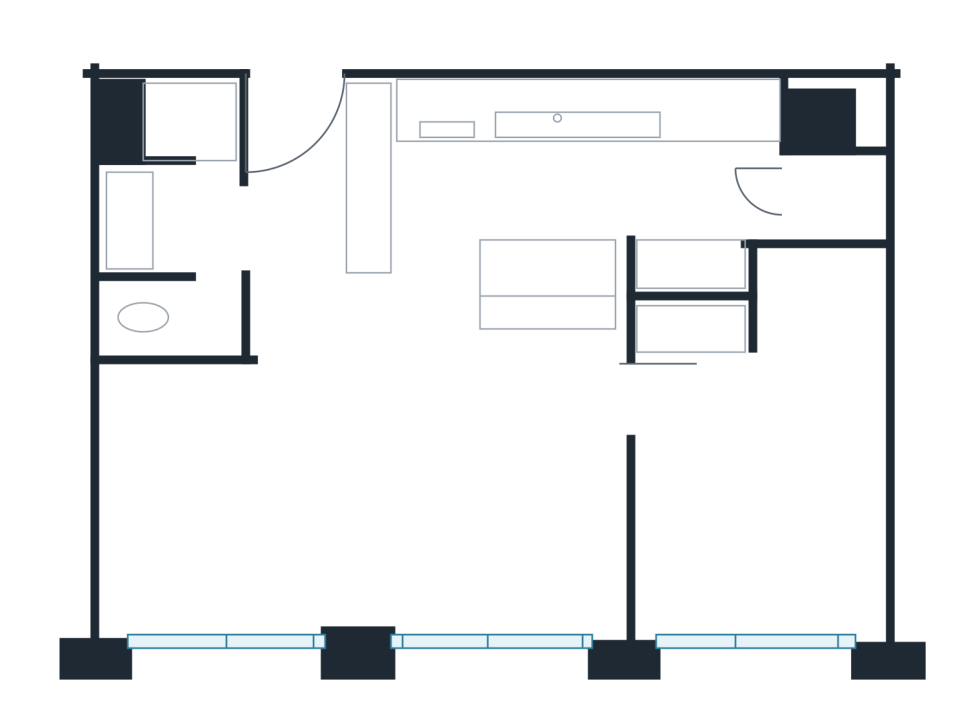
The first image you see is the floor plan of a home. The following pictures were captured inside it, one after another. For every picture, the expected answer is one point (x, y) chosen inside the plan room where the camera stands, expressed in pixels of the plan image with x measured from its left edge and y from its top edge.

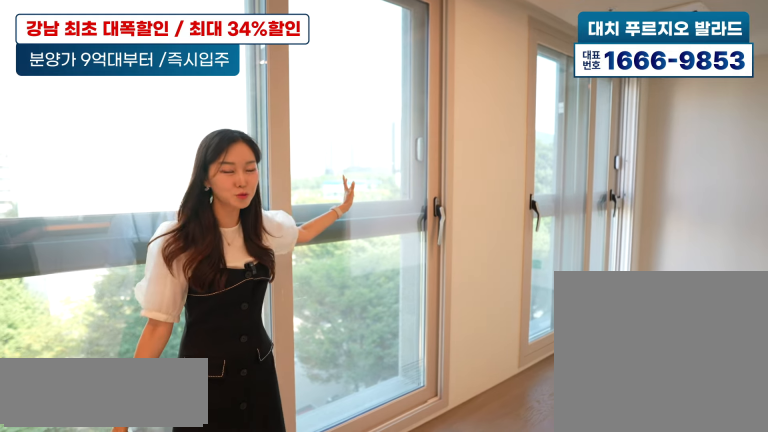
(325, 462)
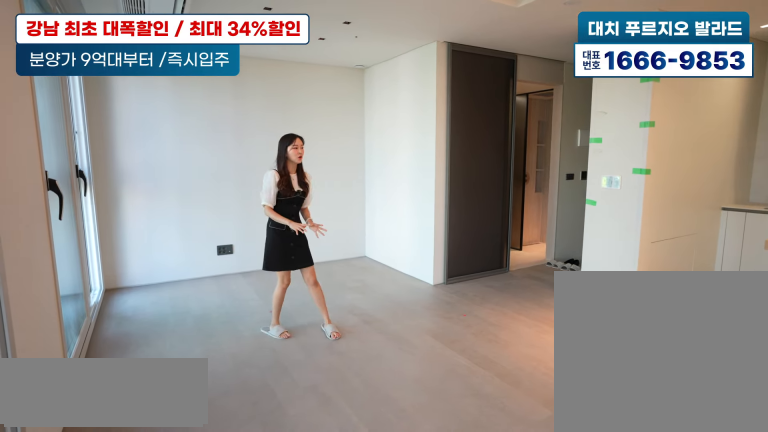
(325, 462)
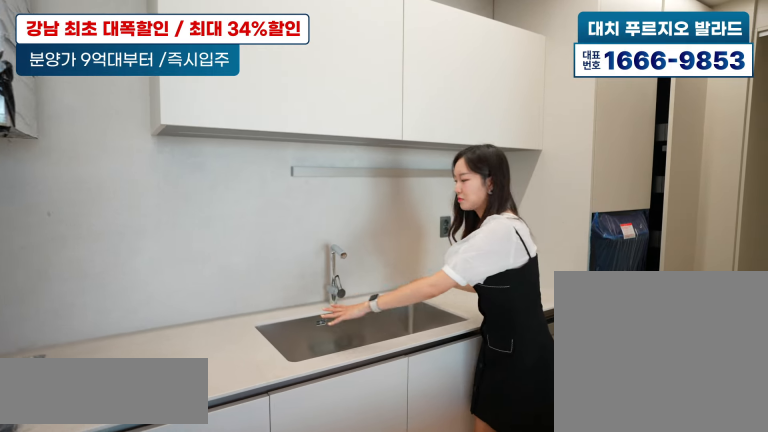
(609, 175)
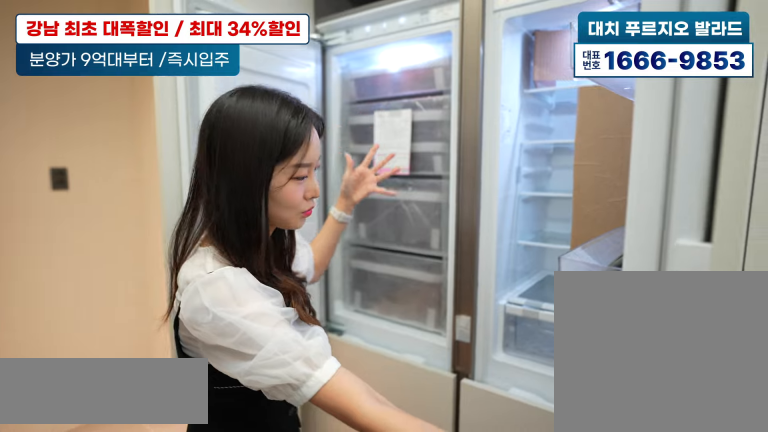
(609, 175)
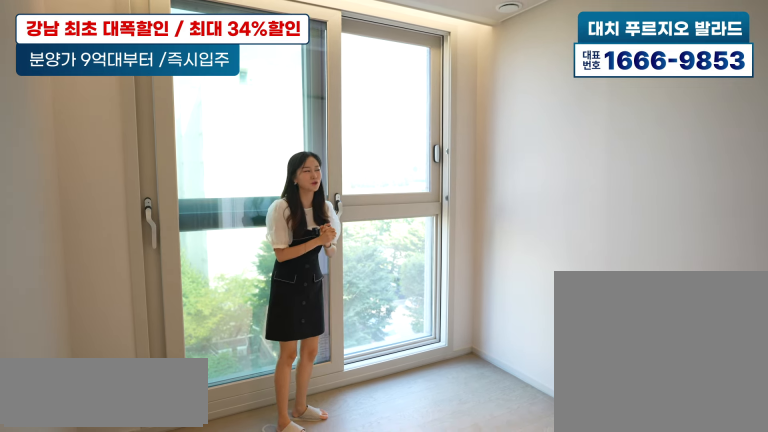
(750, 484)
